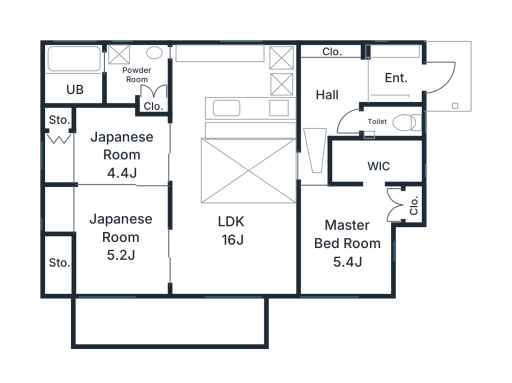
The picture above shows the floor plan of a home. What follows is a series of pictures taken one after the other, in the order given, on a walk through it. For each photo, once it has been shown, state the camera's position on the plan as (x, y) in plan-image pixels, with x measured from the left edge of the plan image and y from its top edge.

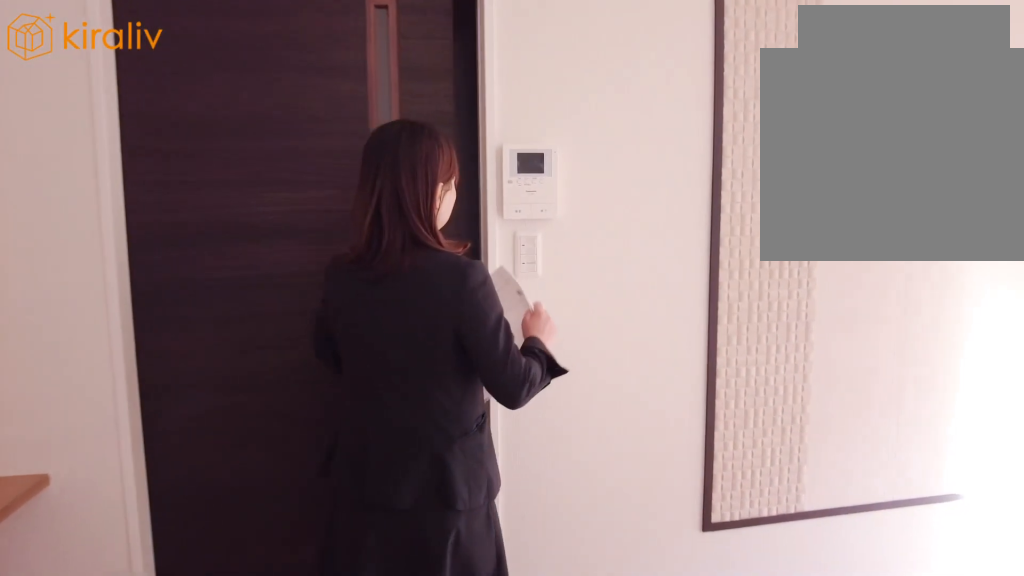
(281, 172)
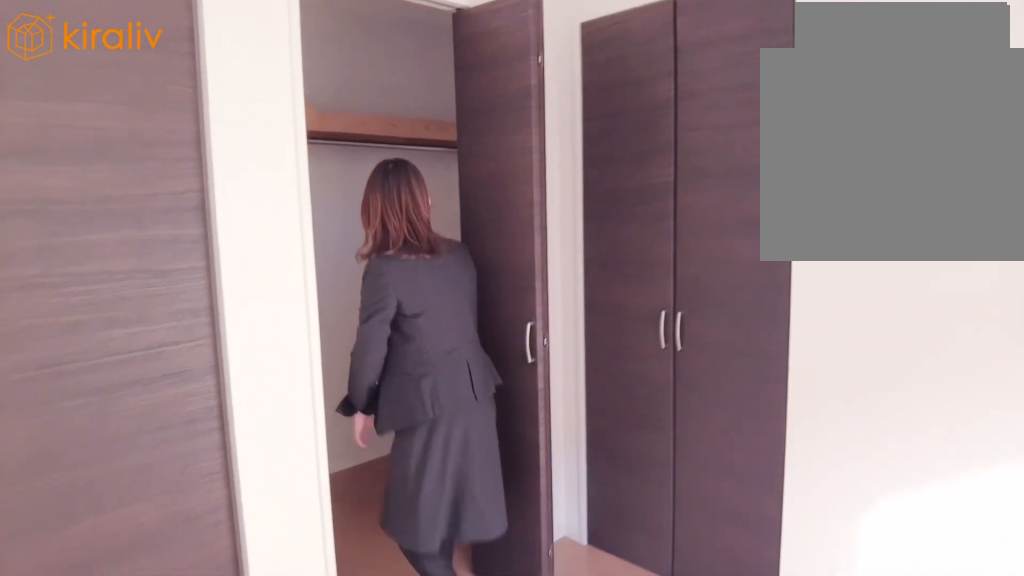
(367, 227)
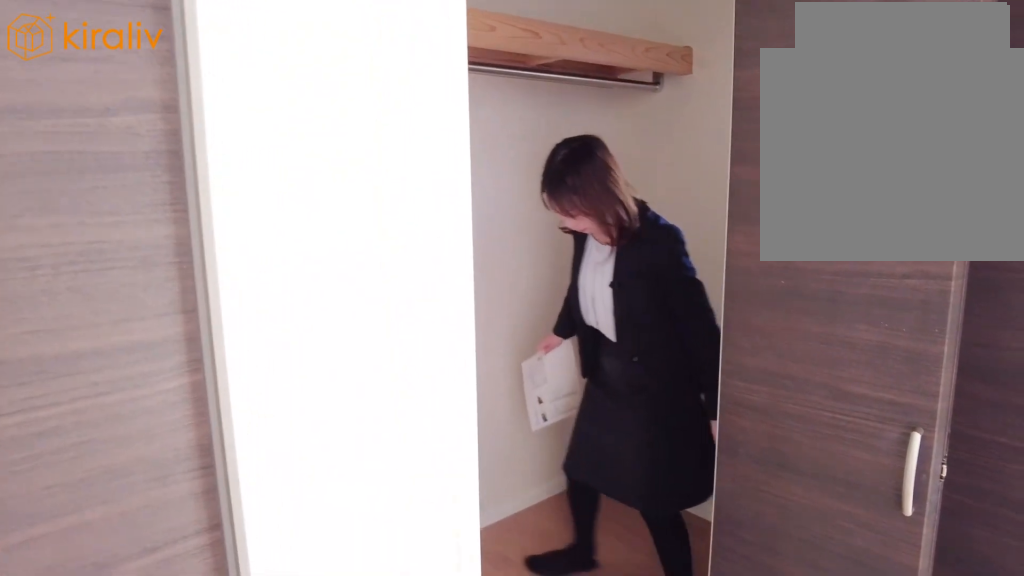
(367, 220)
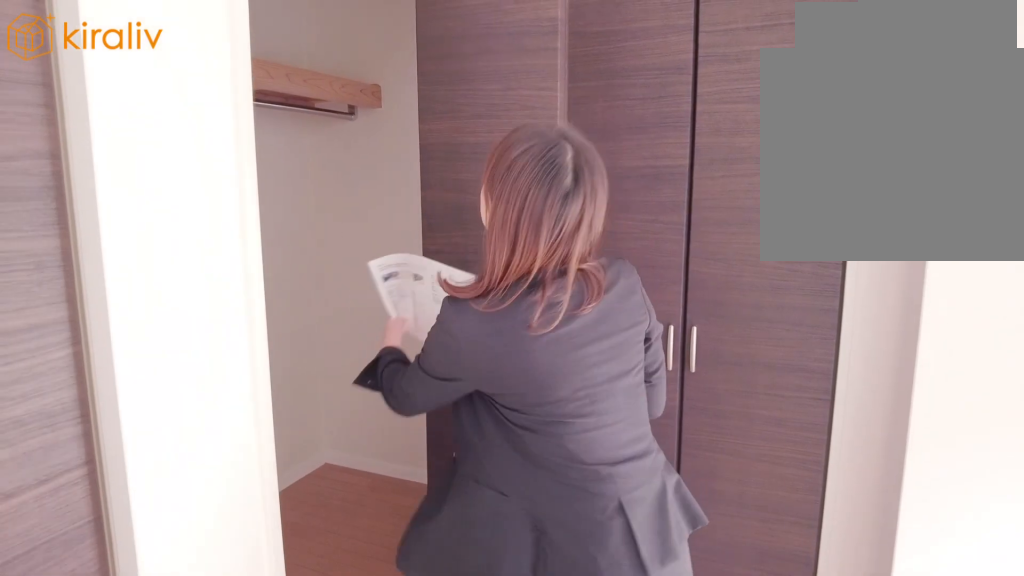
(352, 221)
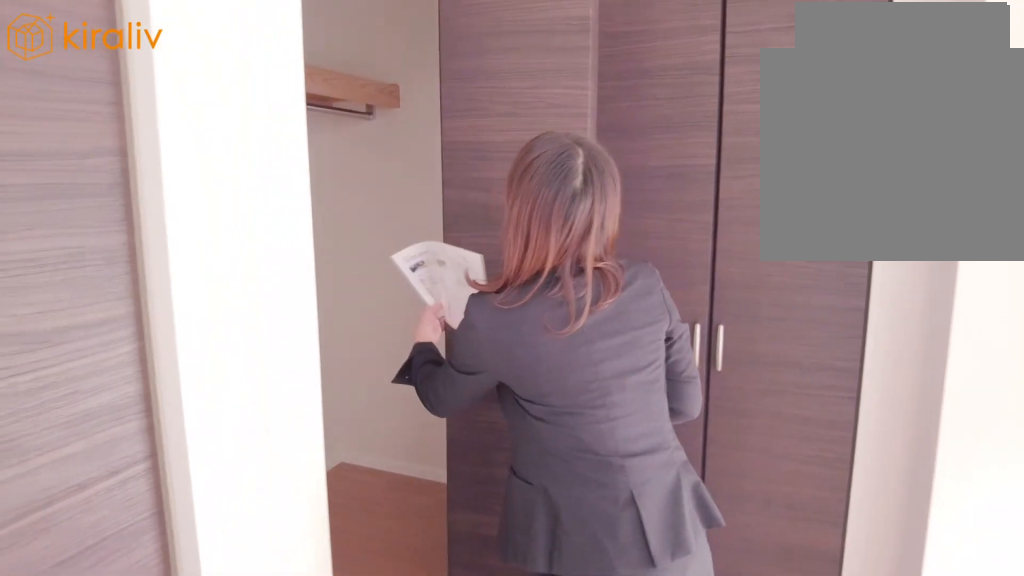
(352, 221)
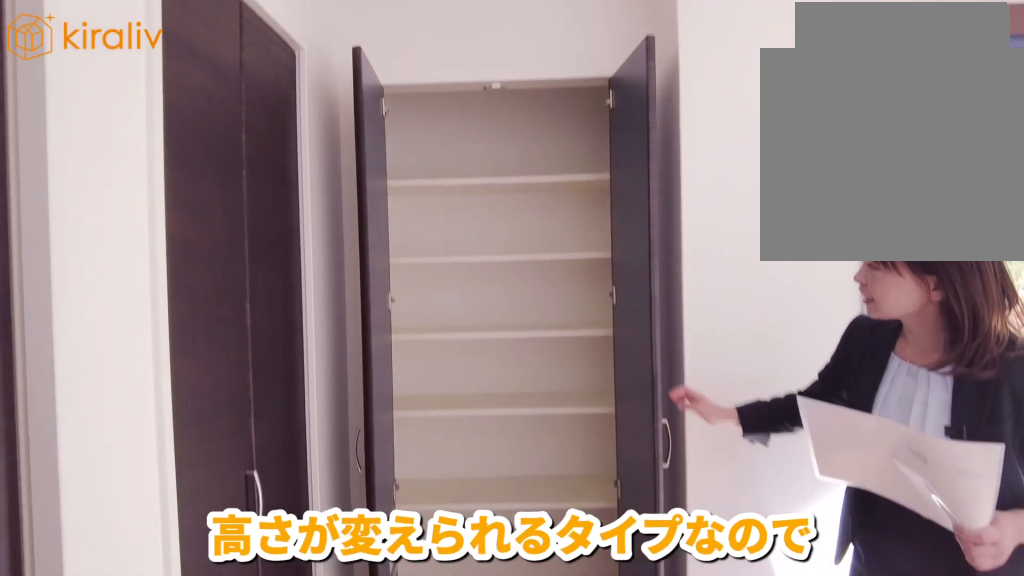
(347, 221)
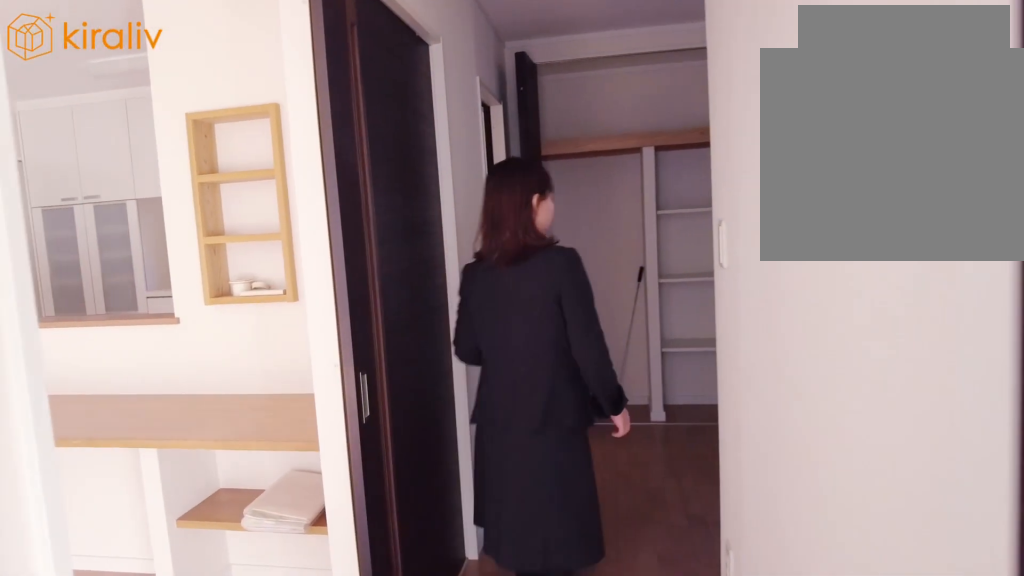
(318, 157)
